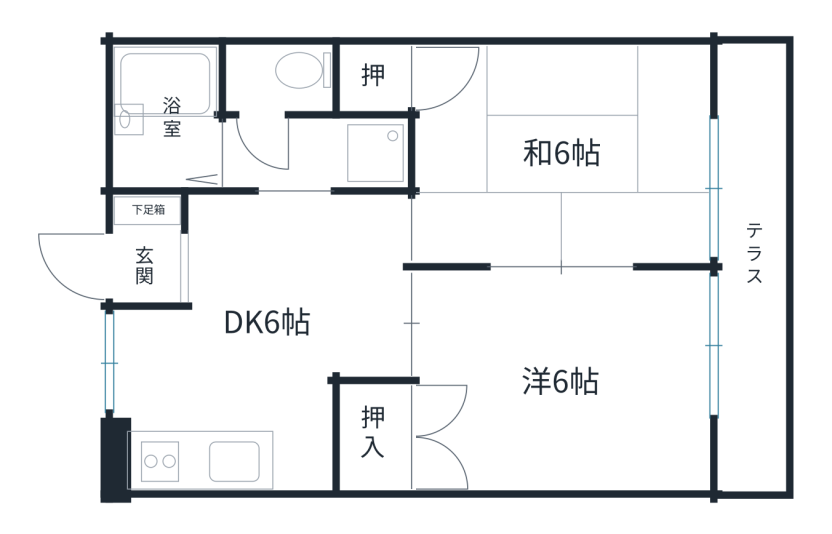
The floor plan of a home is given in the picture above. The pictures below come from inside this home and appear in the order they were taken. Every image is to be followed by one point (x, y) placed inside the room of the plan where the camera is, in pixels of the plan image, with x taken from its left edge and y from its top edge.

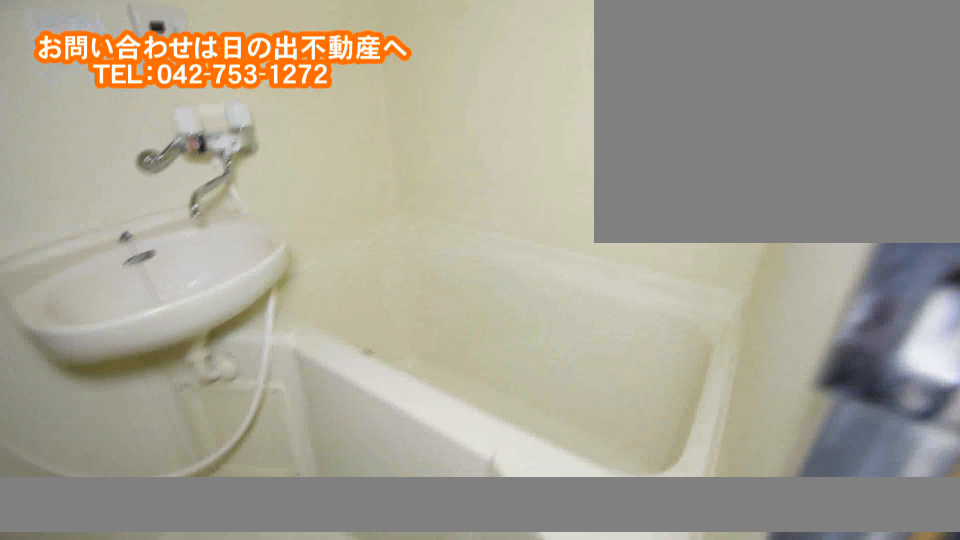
(169, 136)
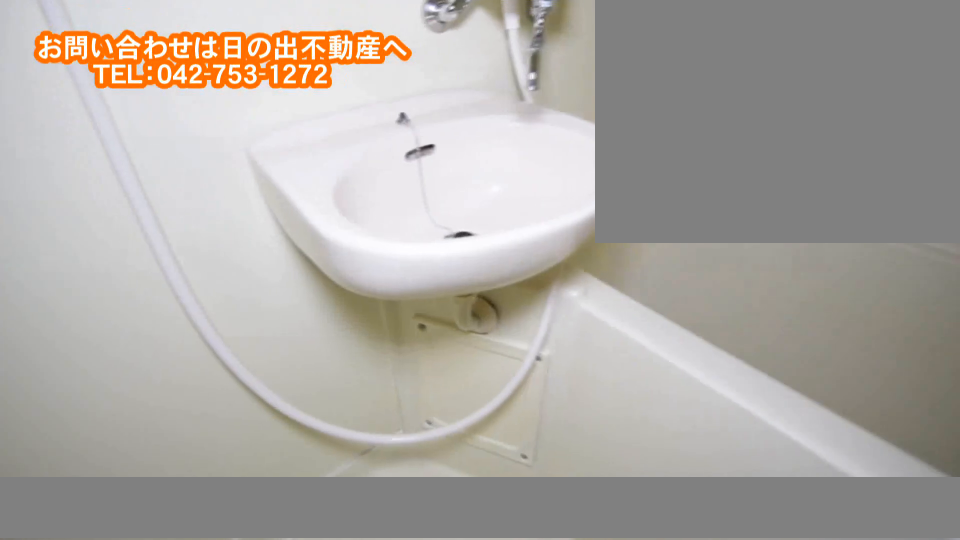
(168, 136)
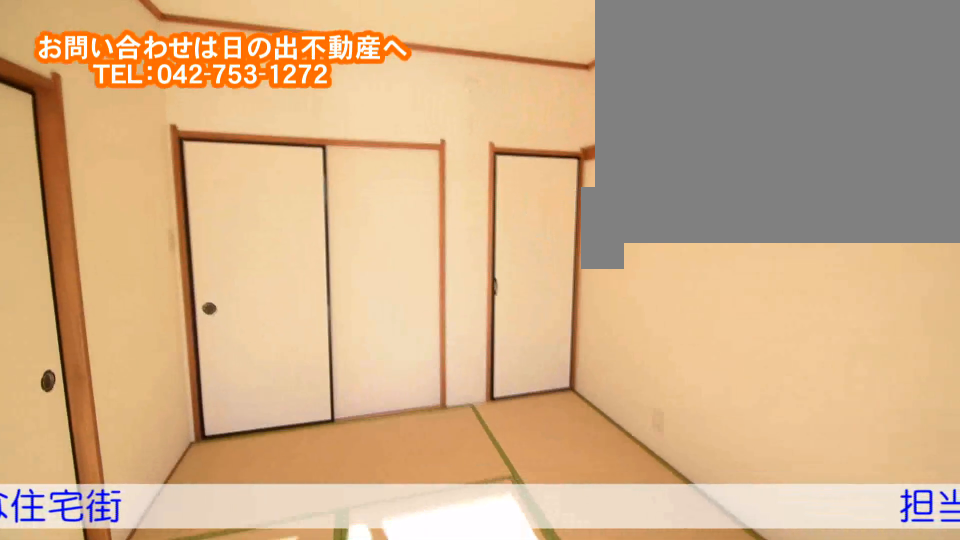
(634, 152)
